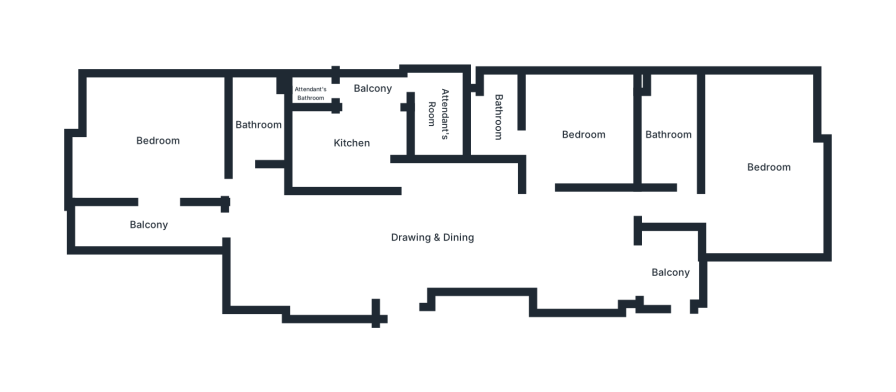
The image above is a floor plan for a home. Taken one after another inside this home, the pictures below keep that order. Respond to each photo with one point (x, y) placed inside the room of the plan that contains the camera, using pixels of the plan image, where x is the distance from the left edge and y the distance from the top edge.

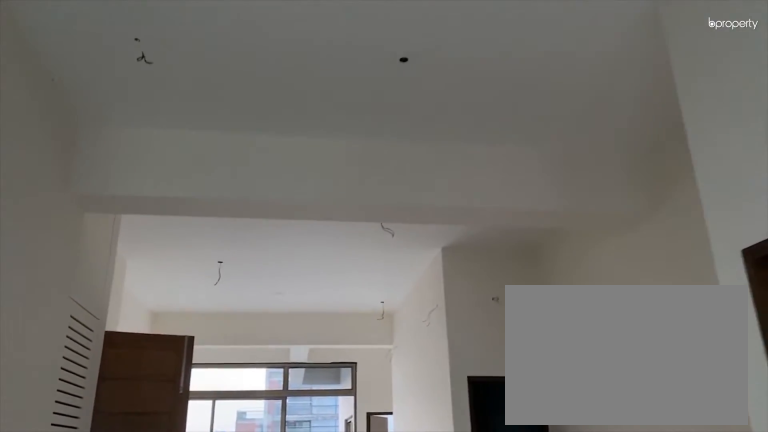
(564, 246)
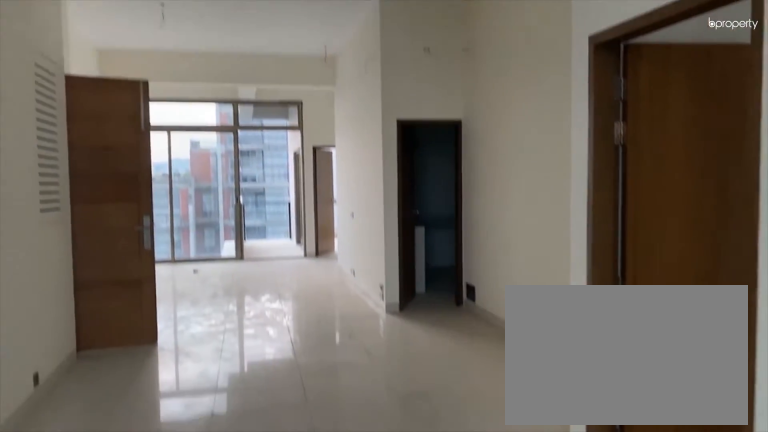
(564, 246)
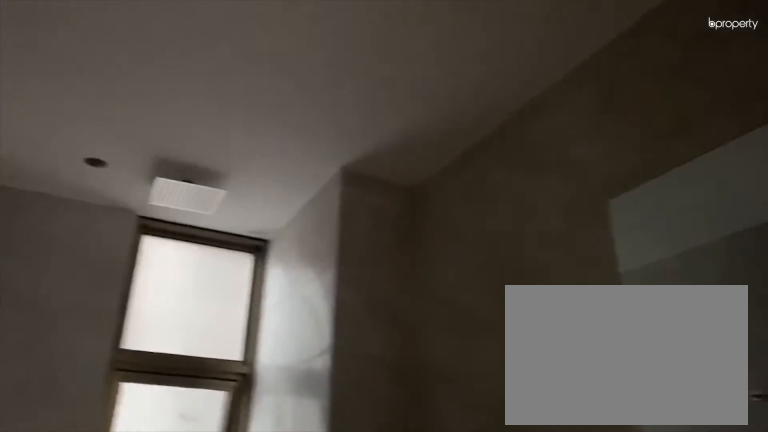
(257, 131)
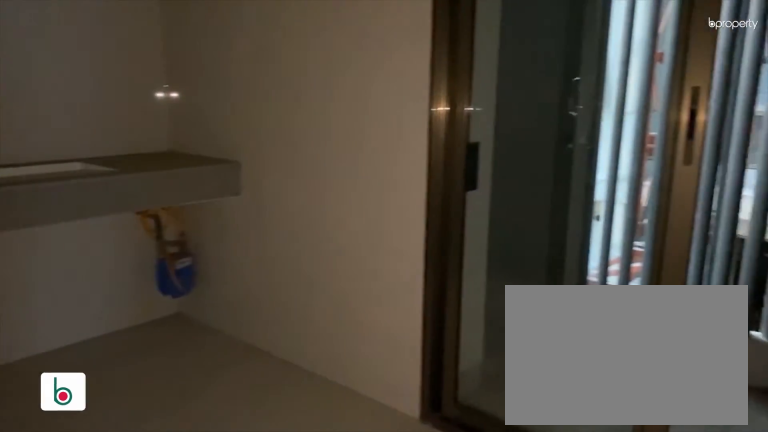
(352, 145)
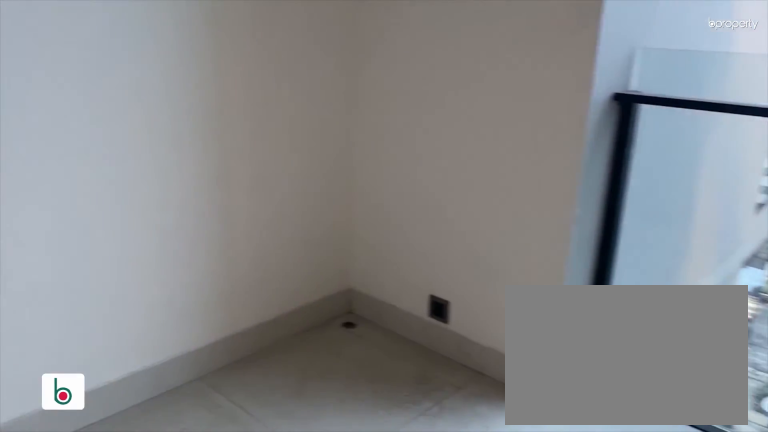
(669, 266)
